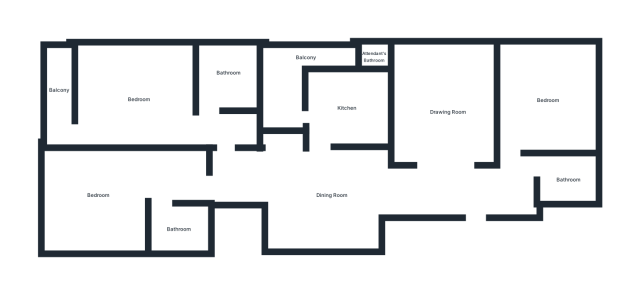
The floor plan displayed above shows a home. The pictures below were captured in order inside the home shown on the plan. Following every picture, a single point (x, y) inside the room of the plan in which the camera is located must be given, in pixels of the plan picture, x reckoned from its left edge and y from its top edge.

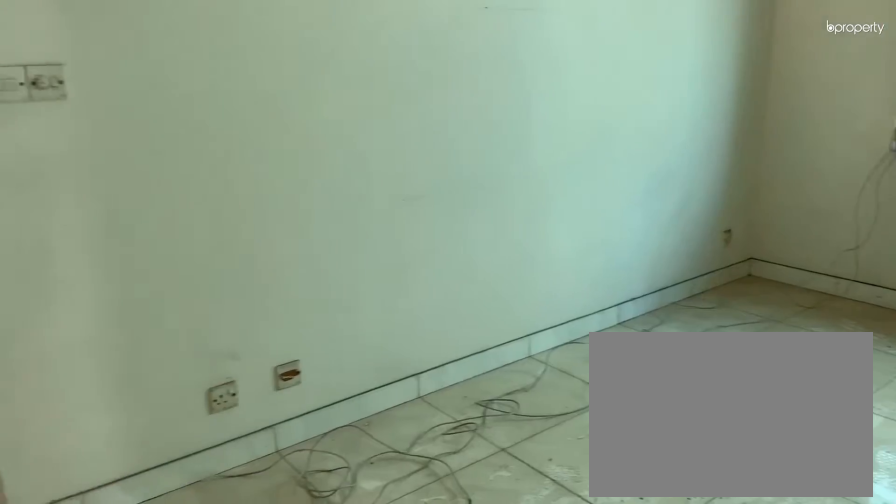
(449, 106)
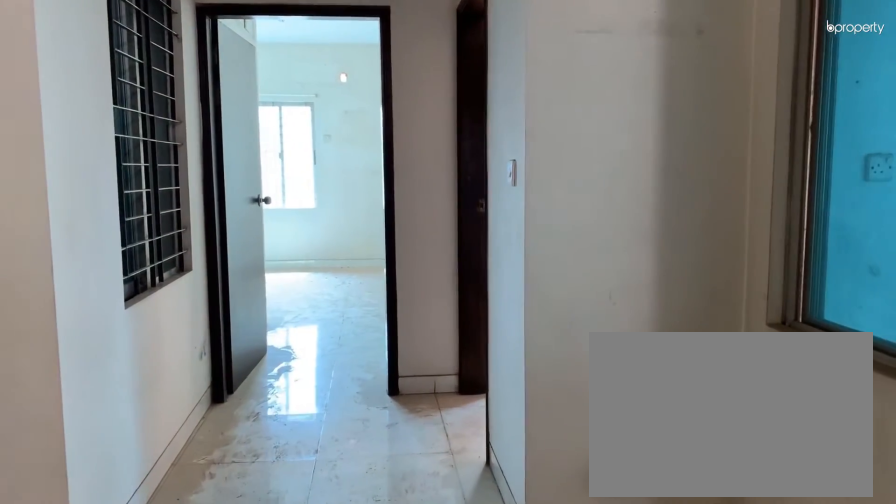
(327, 205)
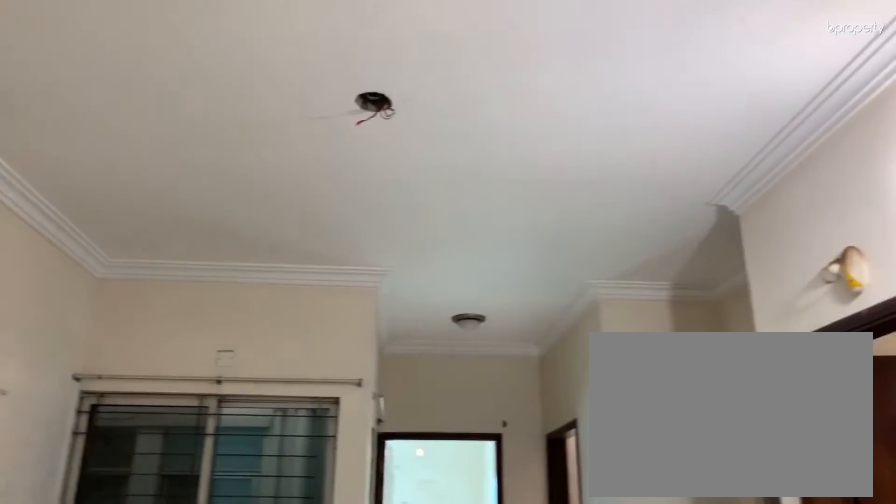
(327, 205)
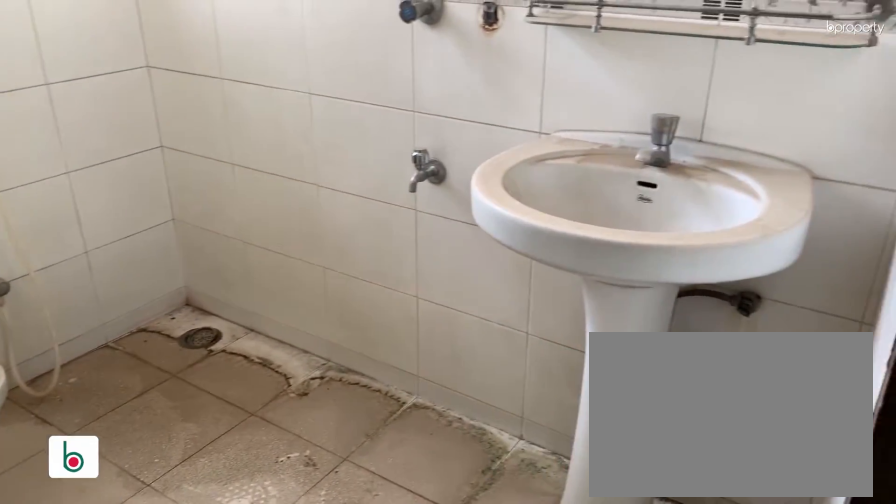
(568, 179)
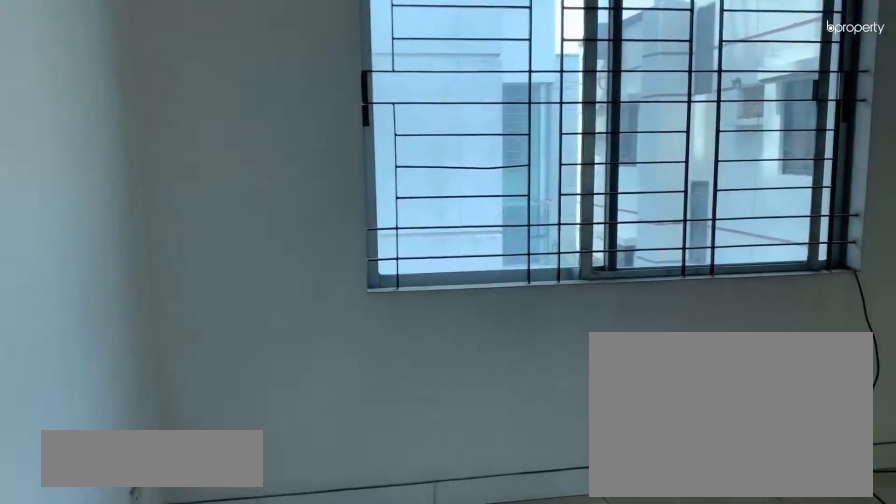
(549, 97)
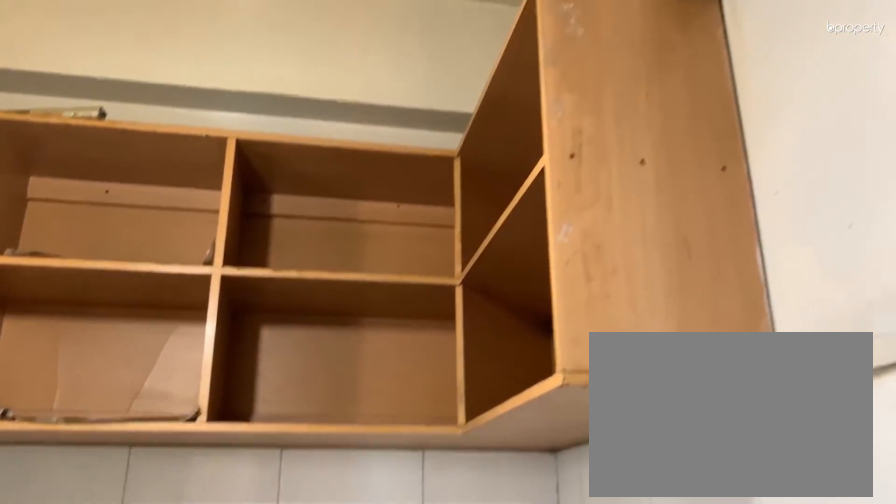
(346, 109)
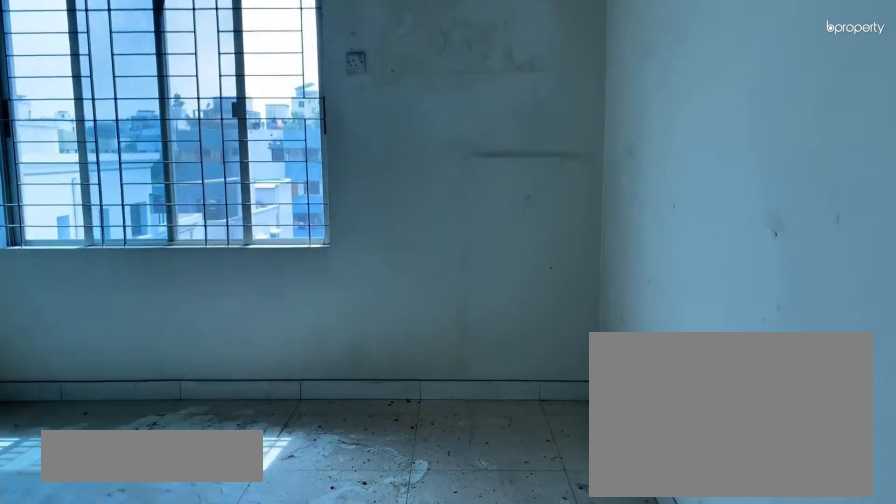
(96, 207)
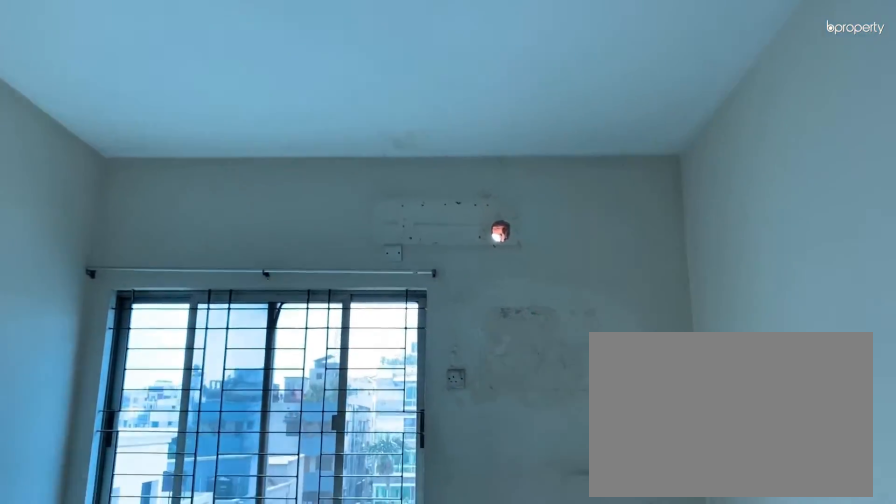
(96, 207)
